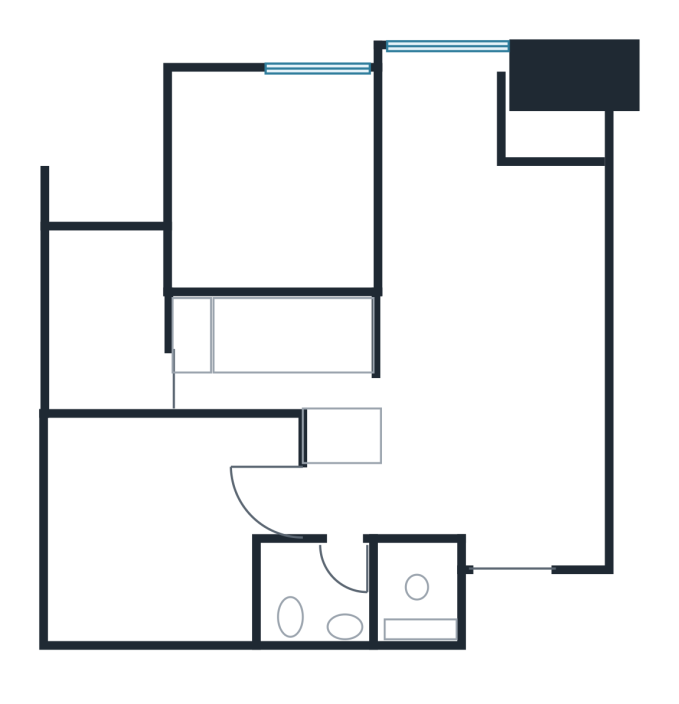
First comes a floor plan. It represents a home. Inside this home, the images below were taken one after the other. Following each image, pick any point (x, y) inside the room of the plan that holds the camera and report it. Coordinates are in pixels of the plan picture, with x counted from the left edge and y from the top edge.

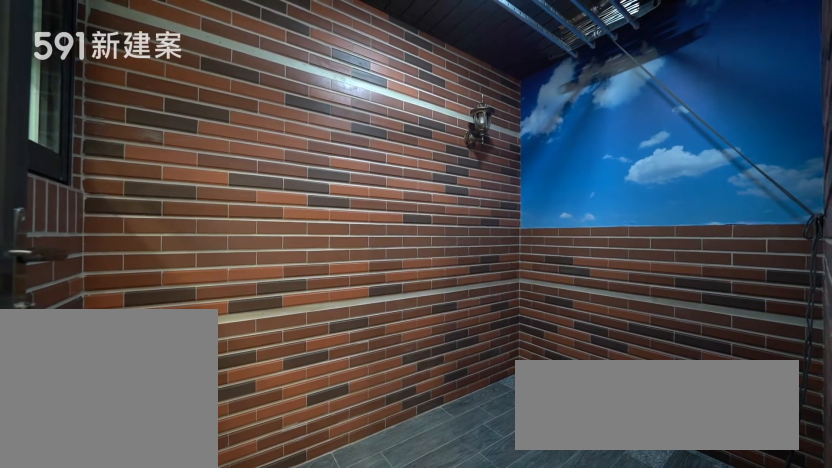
(104, 312)
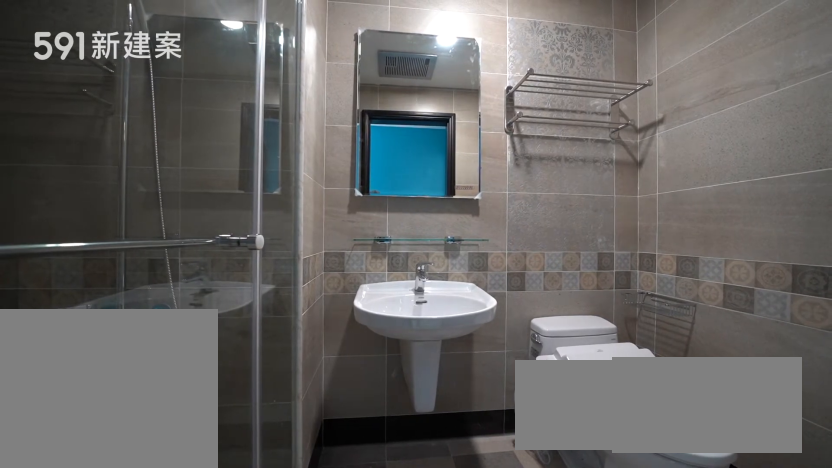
(361, 592)
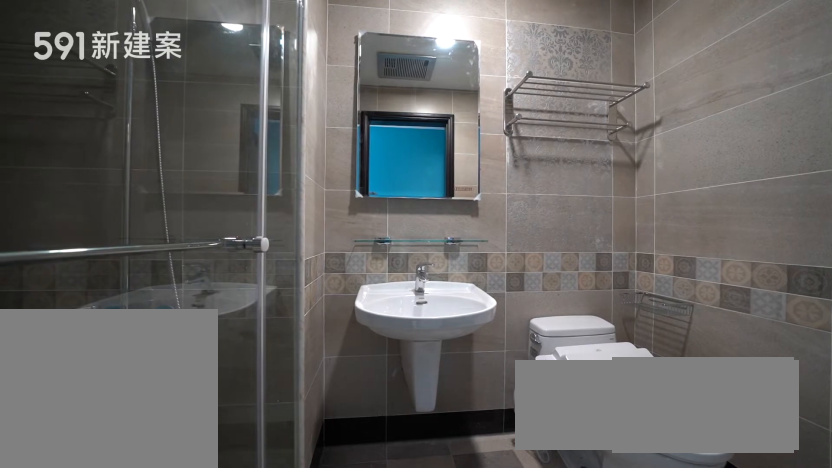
(361, 592)
